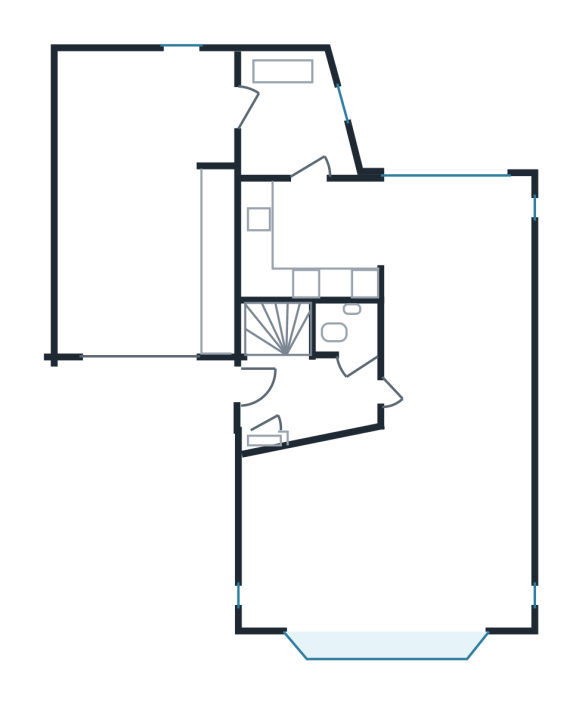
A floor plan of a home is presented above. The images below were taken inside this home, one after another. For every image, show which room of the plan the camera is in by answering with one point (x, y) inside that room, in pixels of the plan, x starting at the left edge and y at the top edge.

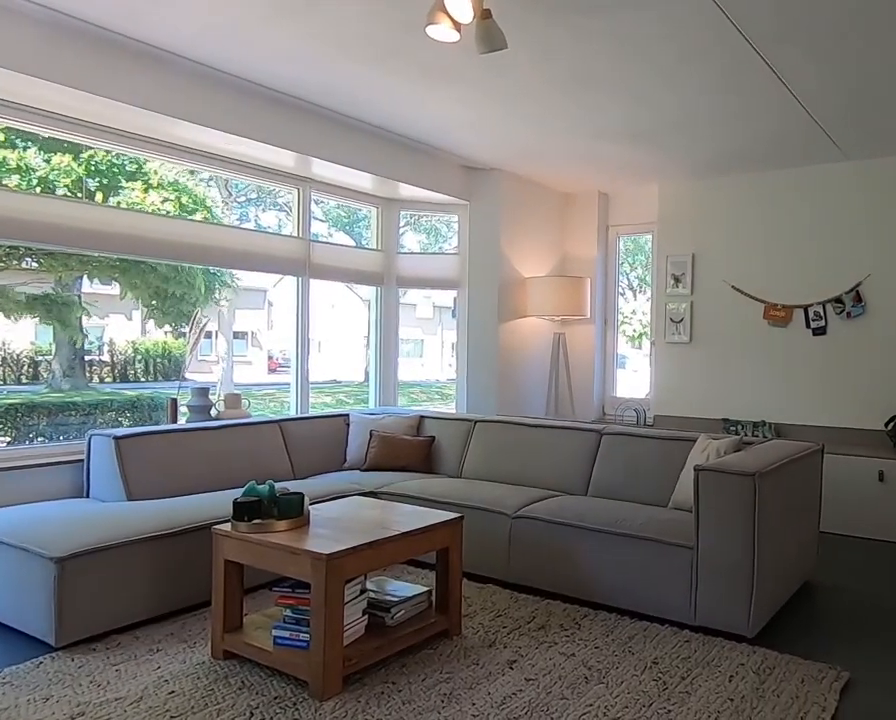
(389, 538)
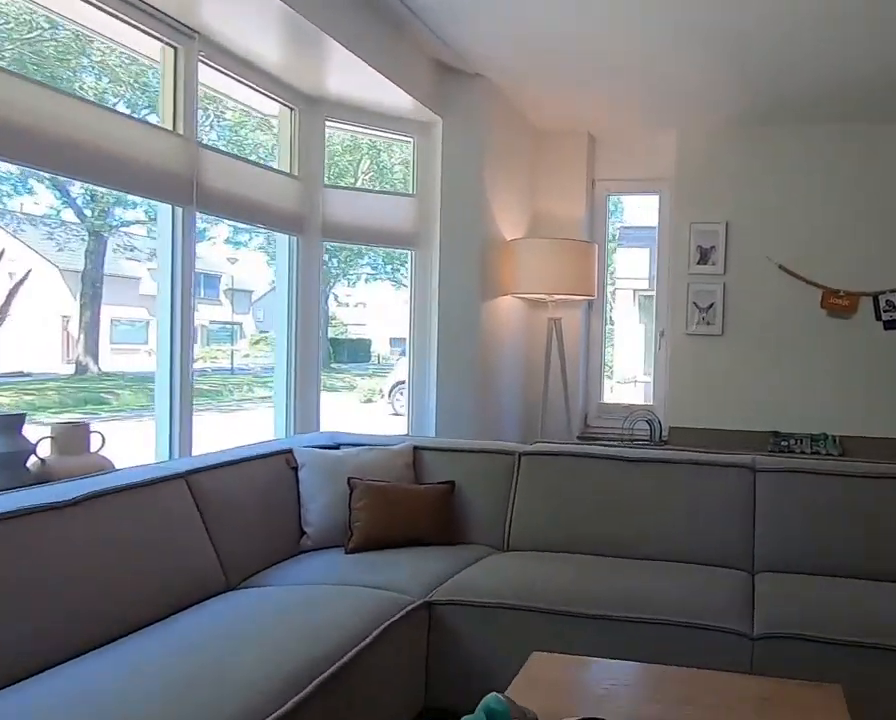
(389, 538)
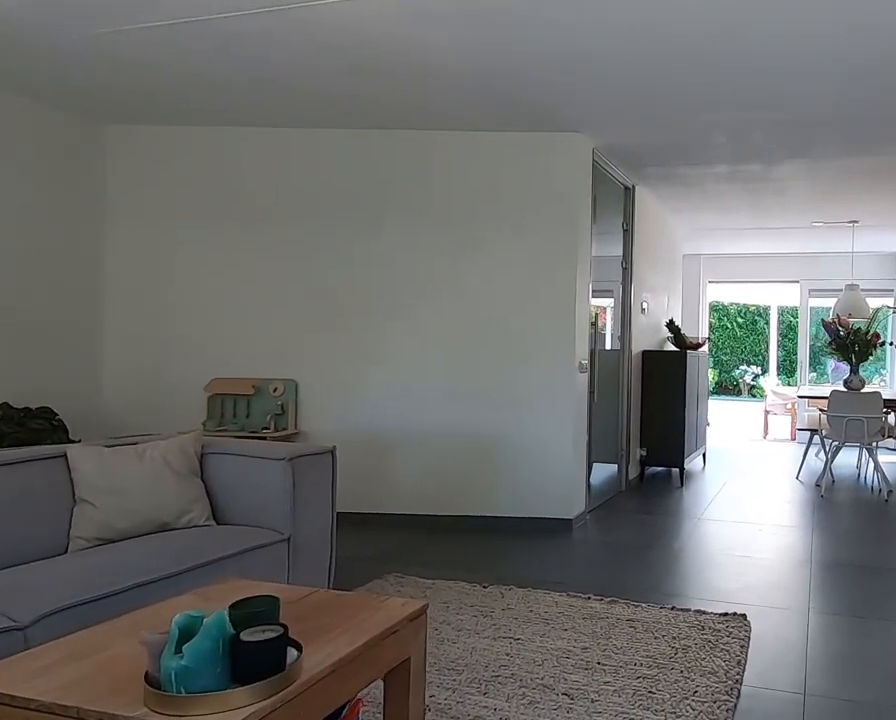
(389, 538)
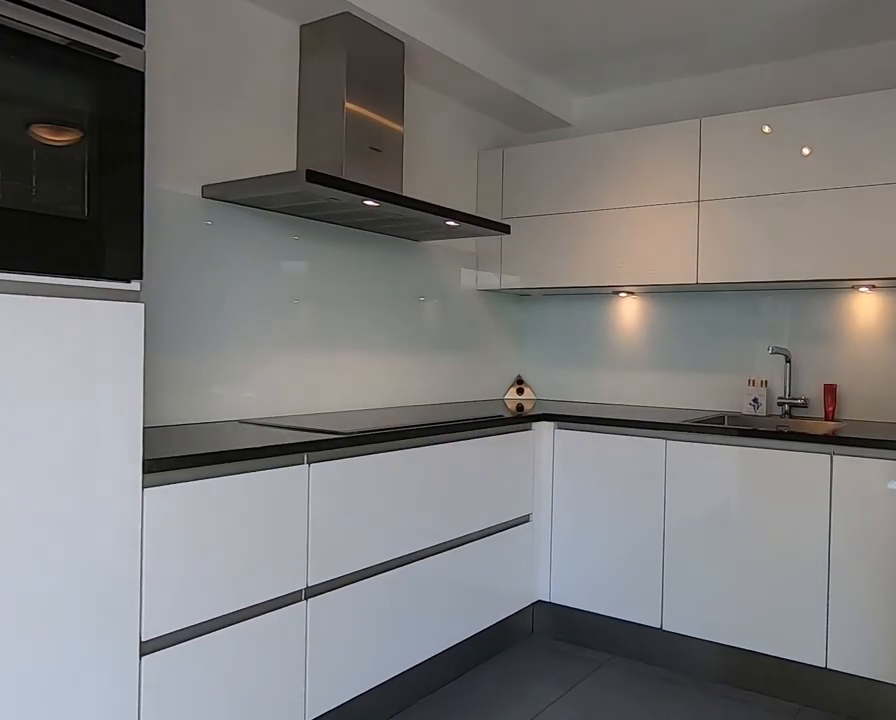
(327, 222)
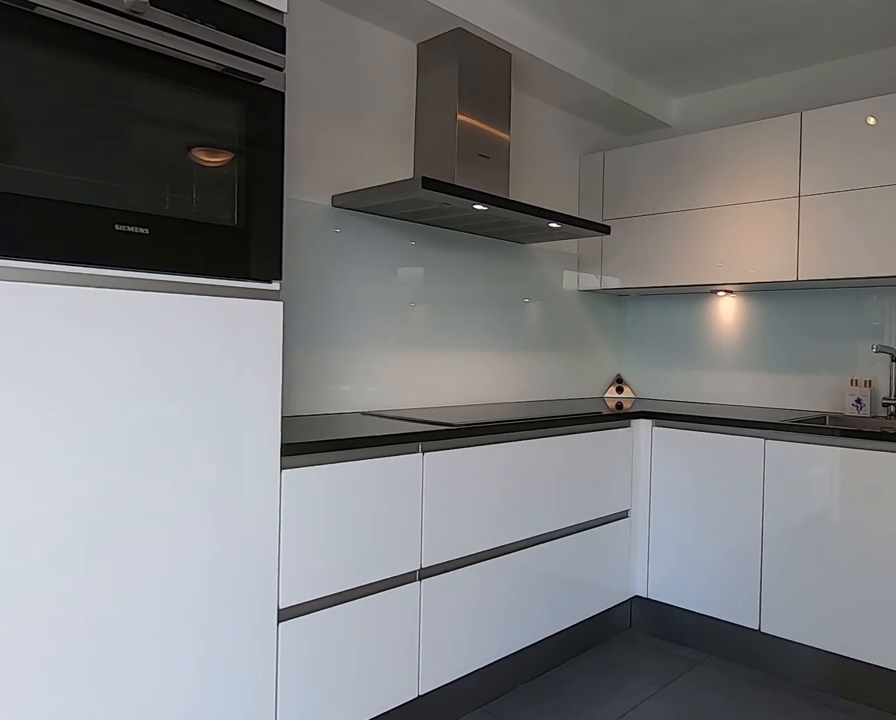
(327, 222)
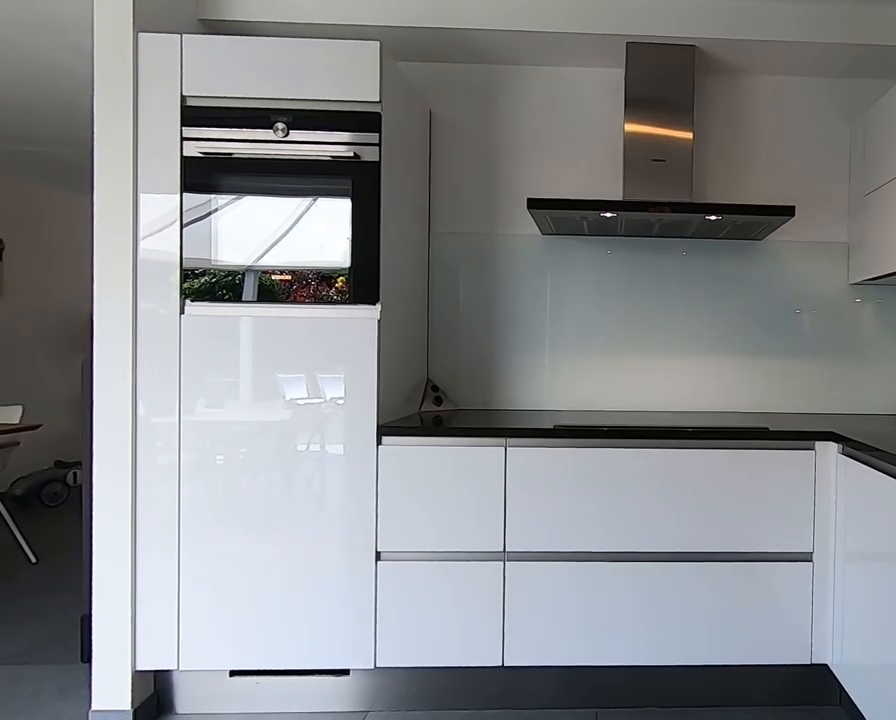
(327, 222)
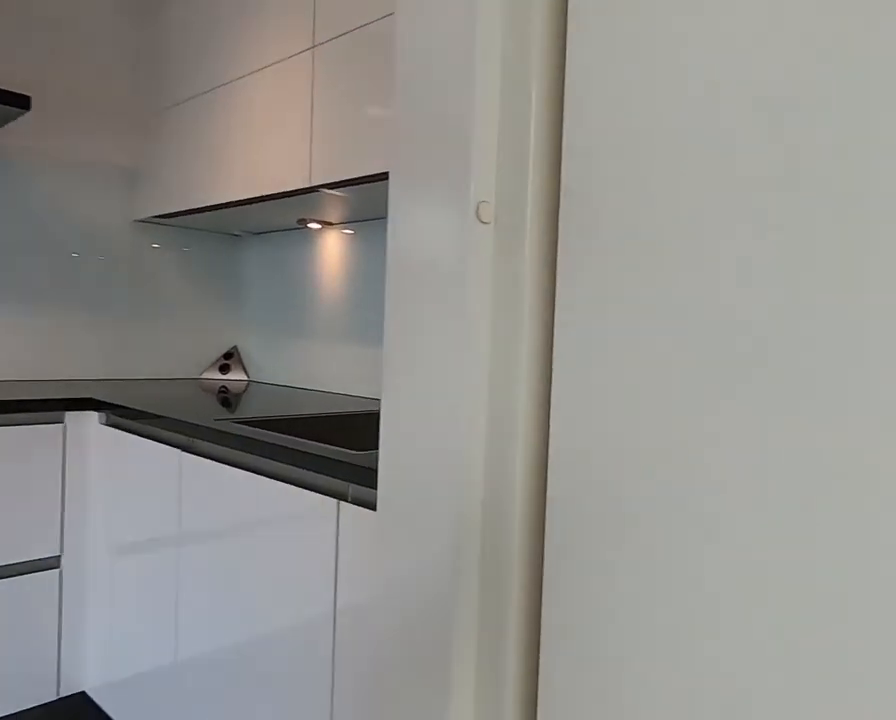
(327, 222)
